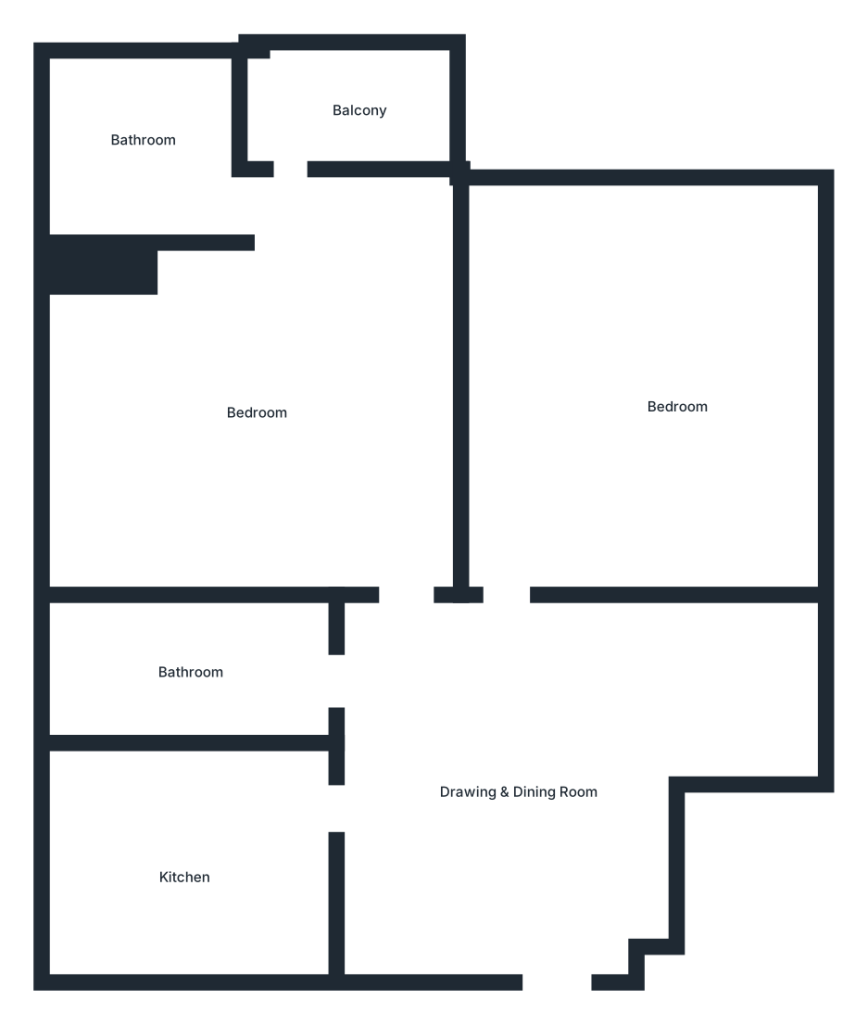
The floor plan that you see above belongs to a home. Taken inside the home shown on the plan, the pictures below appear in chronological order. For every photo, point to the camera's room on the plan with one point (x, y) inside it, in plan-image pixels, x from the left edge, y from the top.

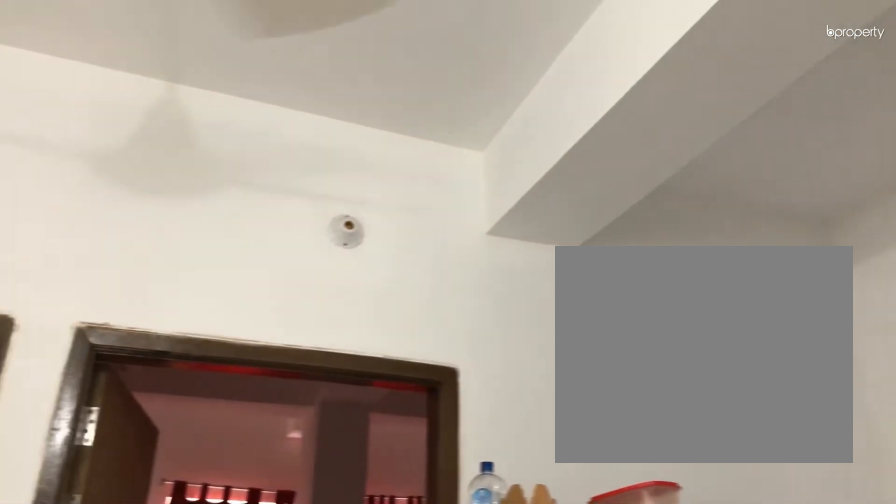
(507, 751)
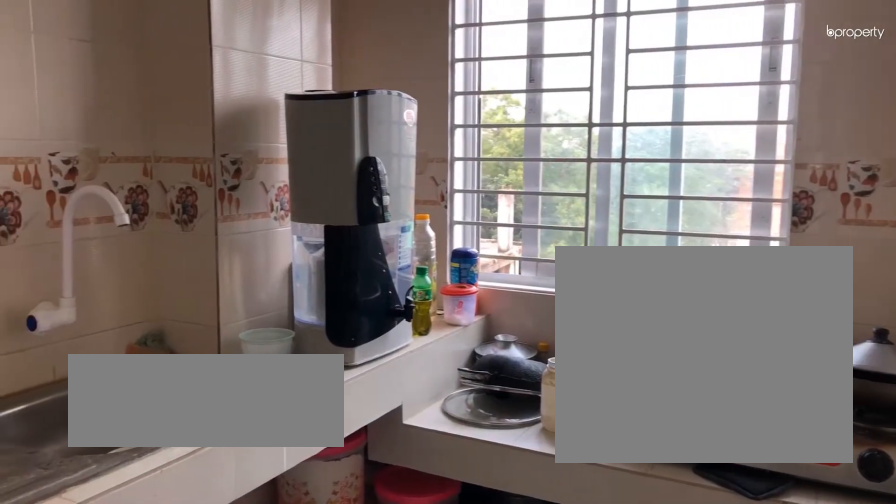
(175, 849)
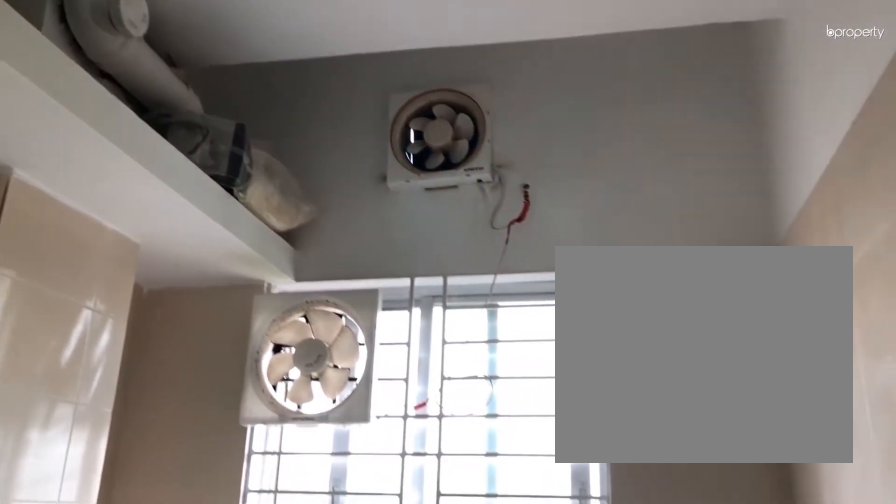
(175, 849)
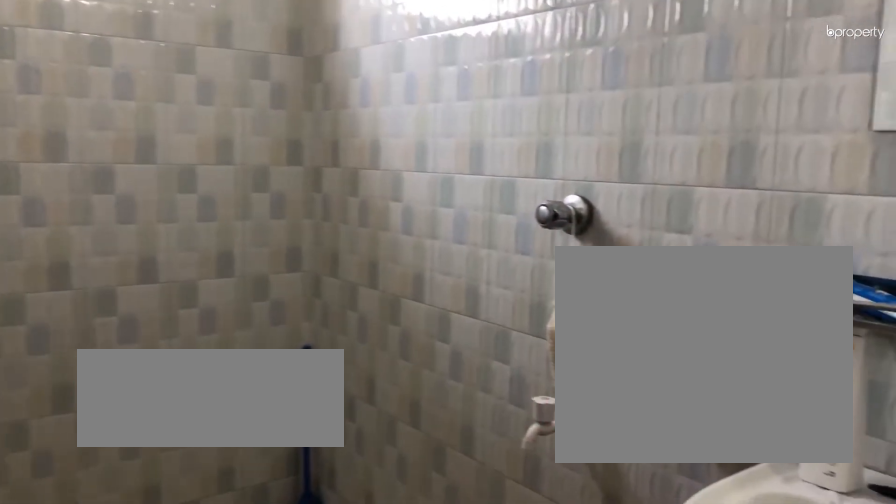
(205, 669)
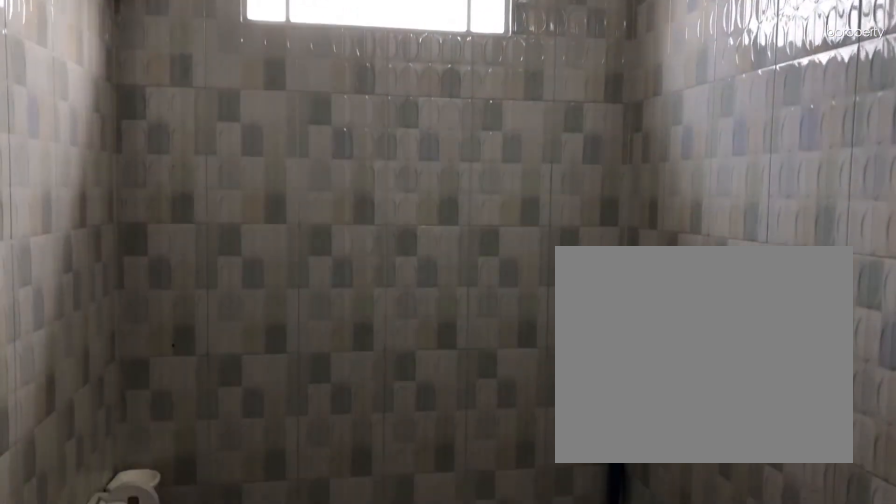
(205, 667)
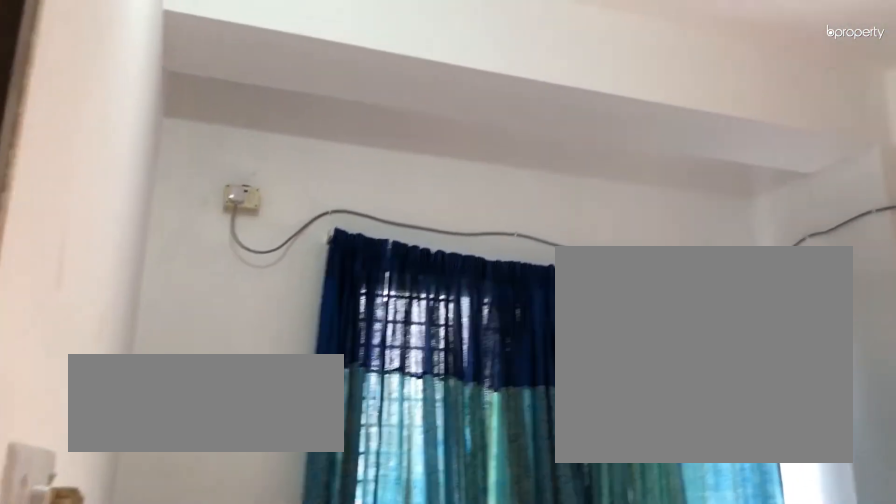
(252, 407)
